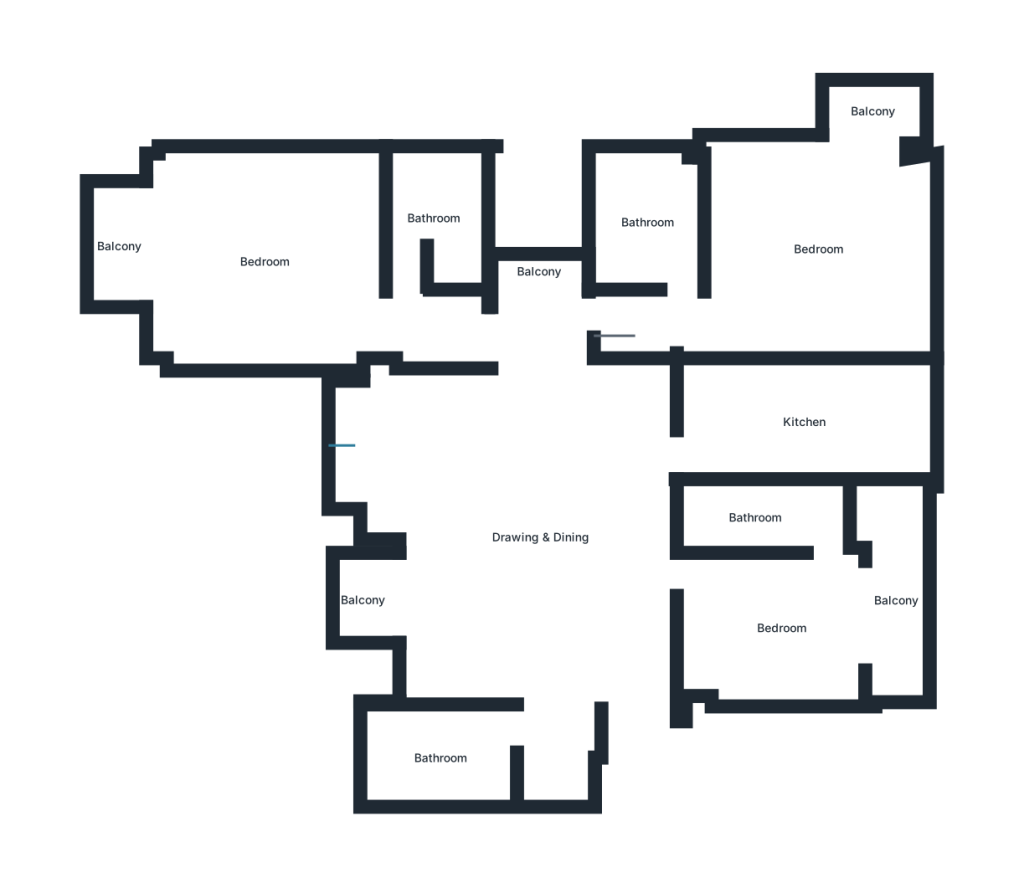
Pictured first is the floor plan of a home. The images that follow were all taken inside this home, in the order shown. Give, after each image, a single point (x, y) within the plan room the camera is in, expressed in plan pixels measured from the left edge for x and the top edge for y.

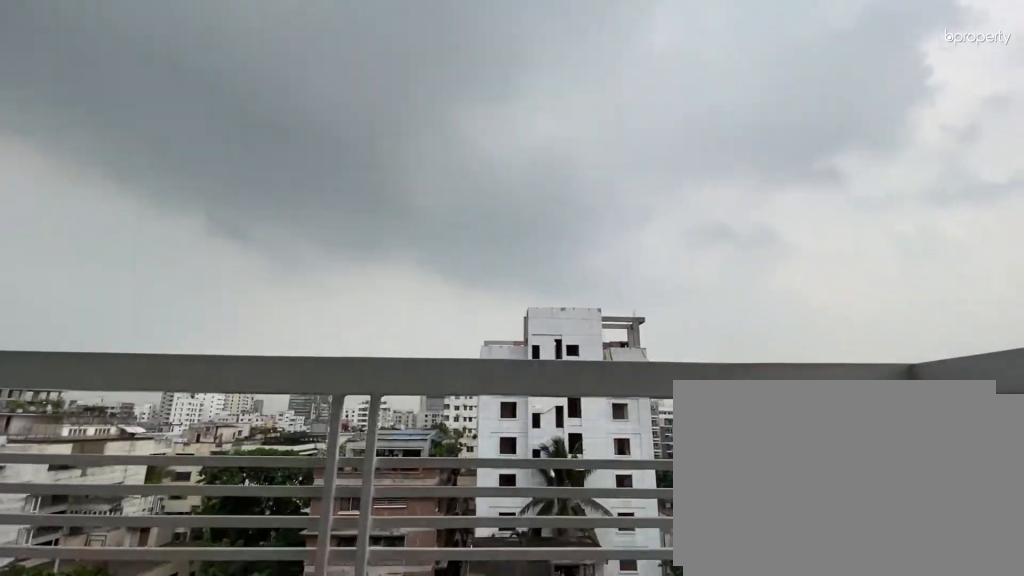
(868, 119)
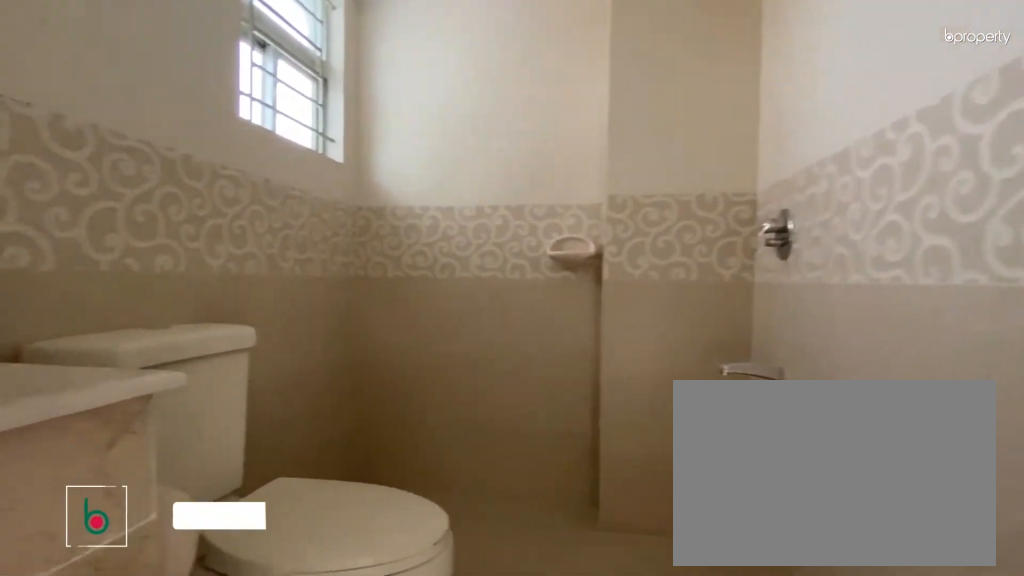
(649, 223)
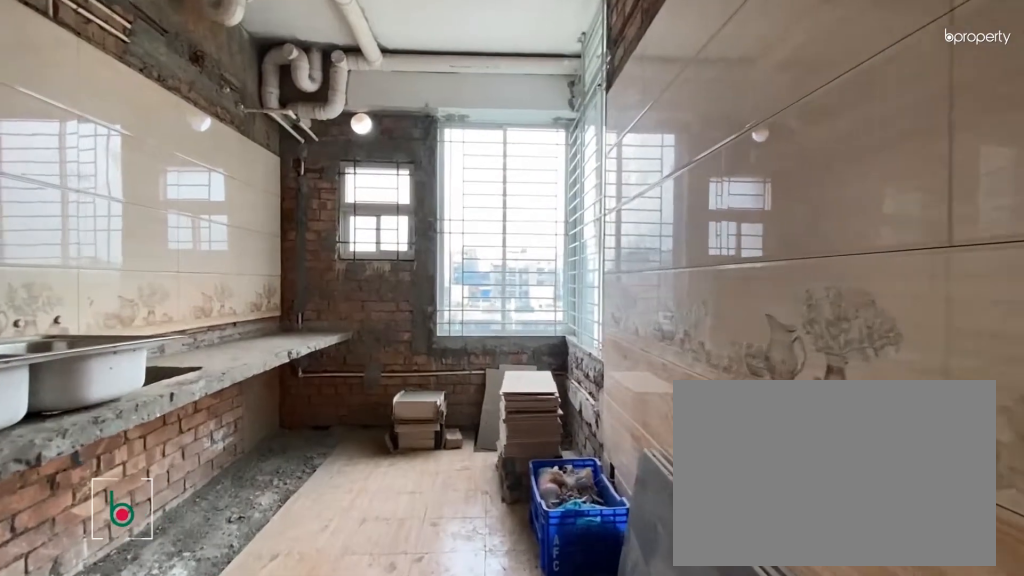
(804, 424)
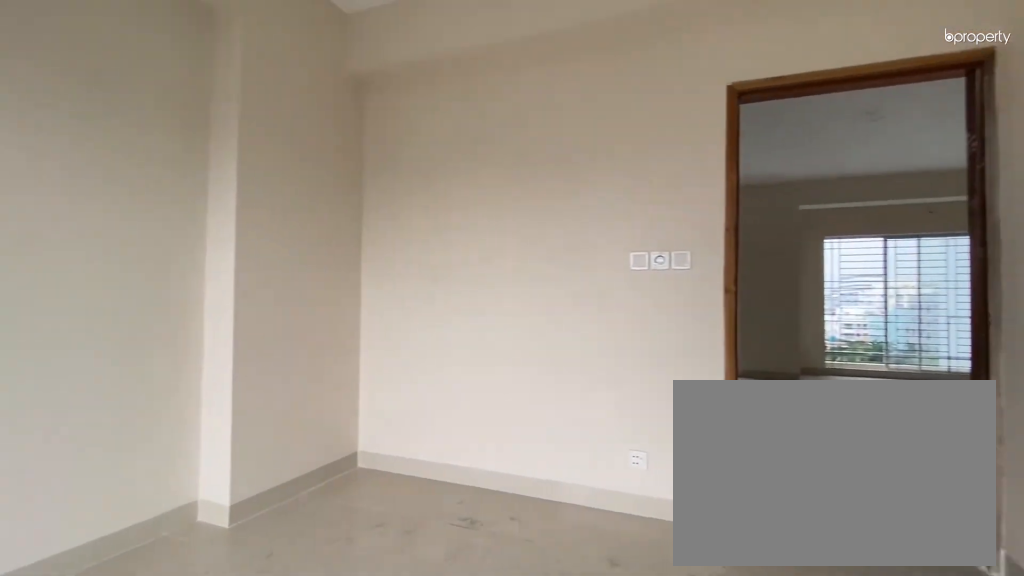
(783, 629)
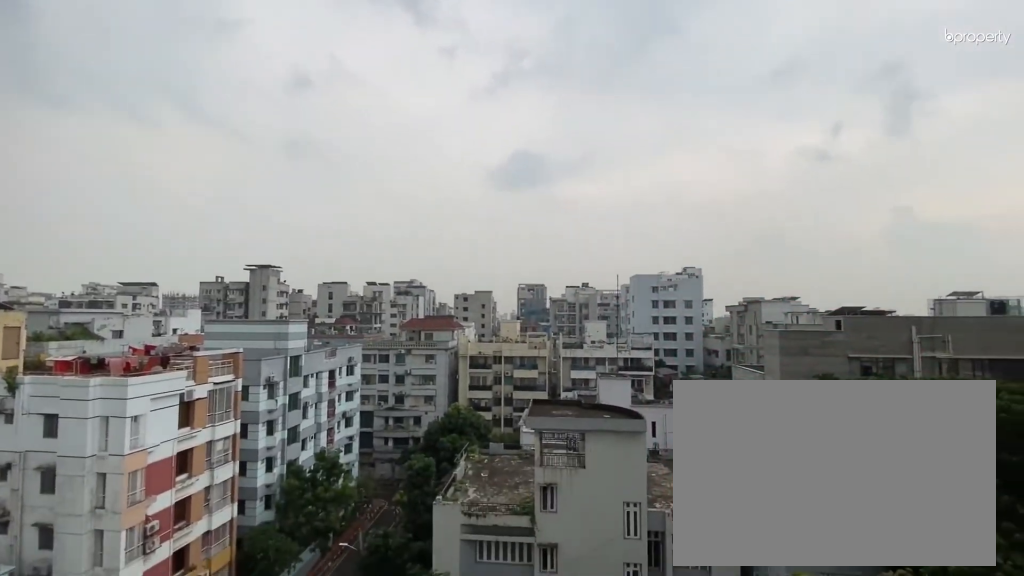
(899, 604)
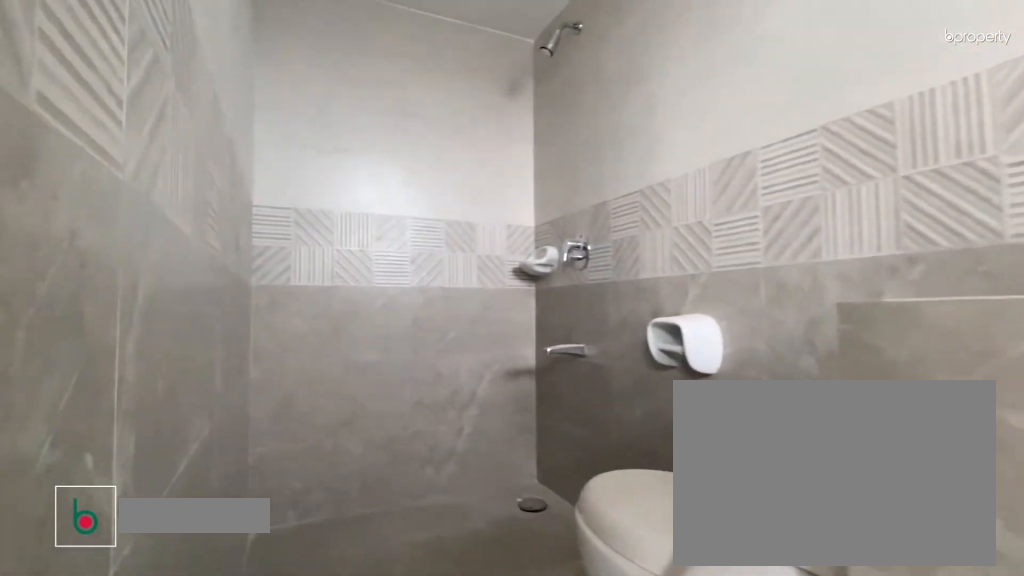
(750, 520)
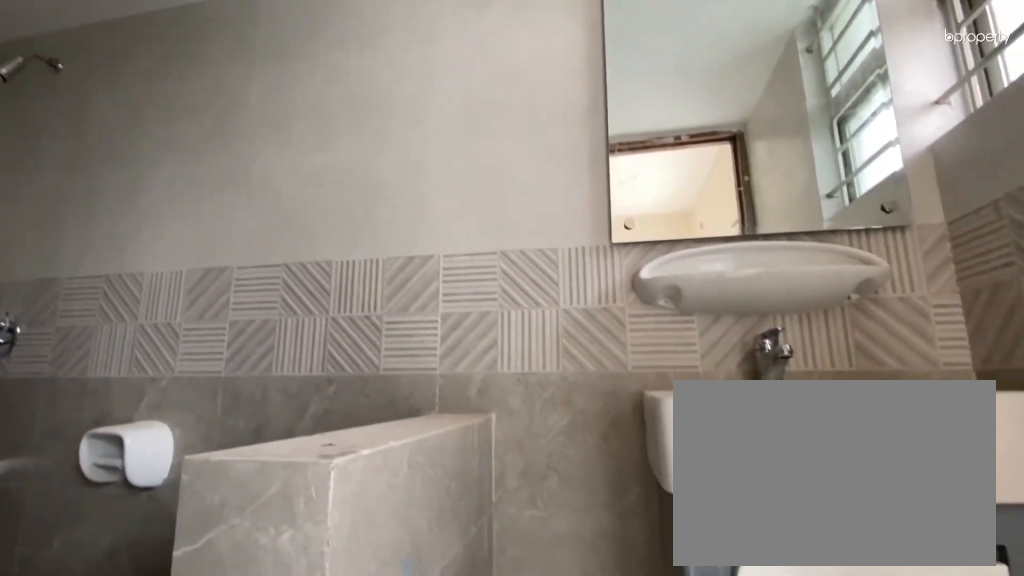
(750, 520)
